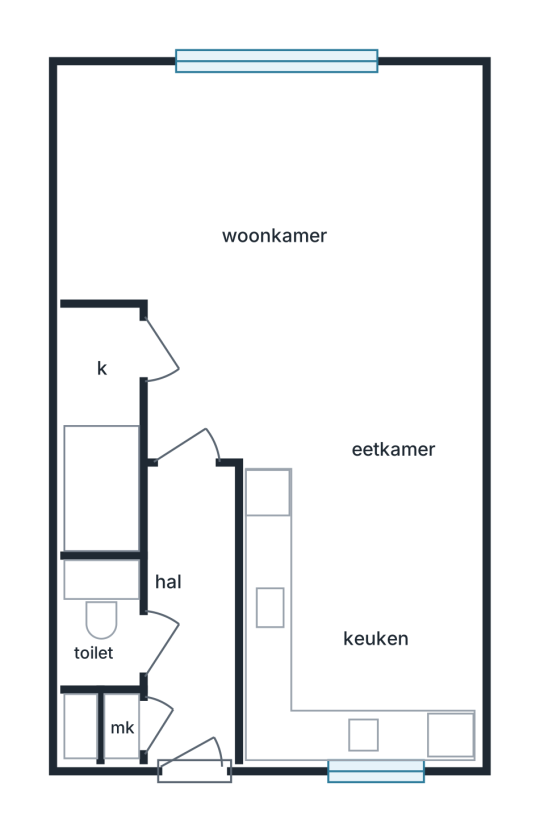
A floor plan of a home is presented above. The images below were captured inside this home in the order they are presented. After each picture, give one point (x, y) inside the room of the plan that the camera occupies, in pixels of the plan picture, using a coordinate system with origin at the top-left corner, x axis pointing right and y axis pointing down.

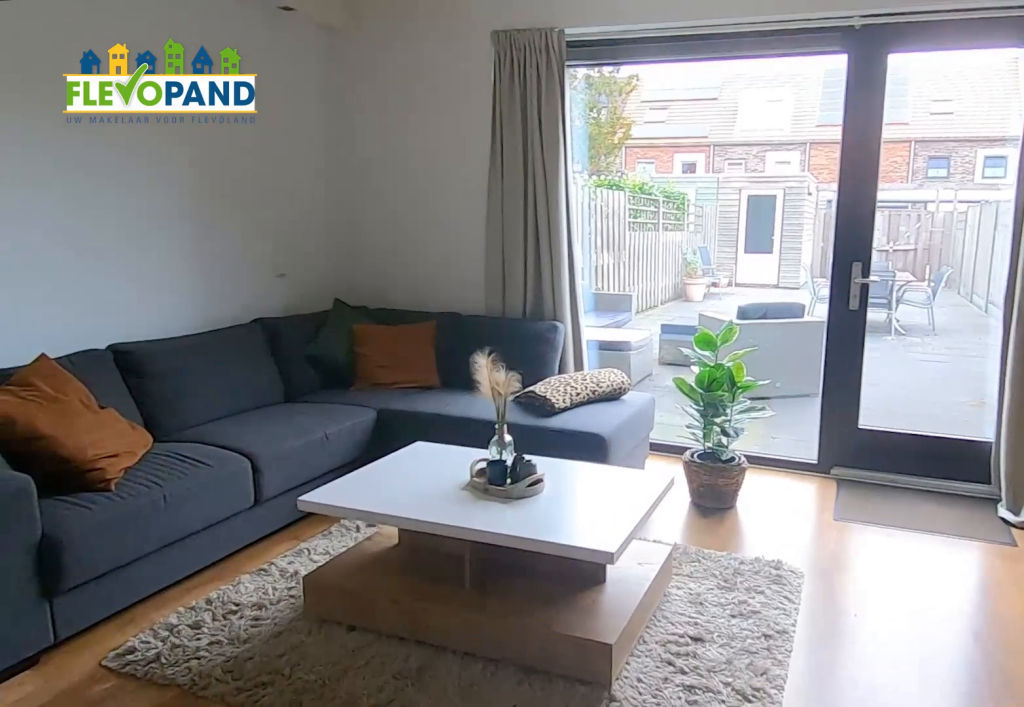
(248, 221)
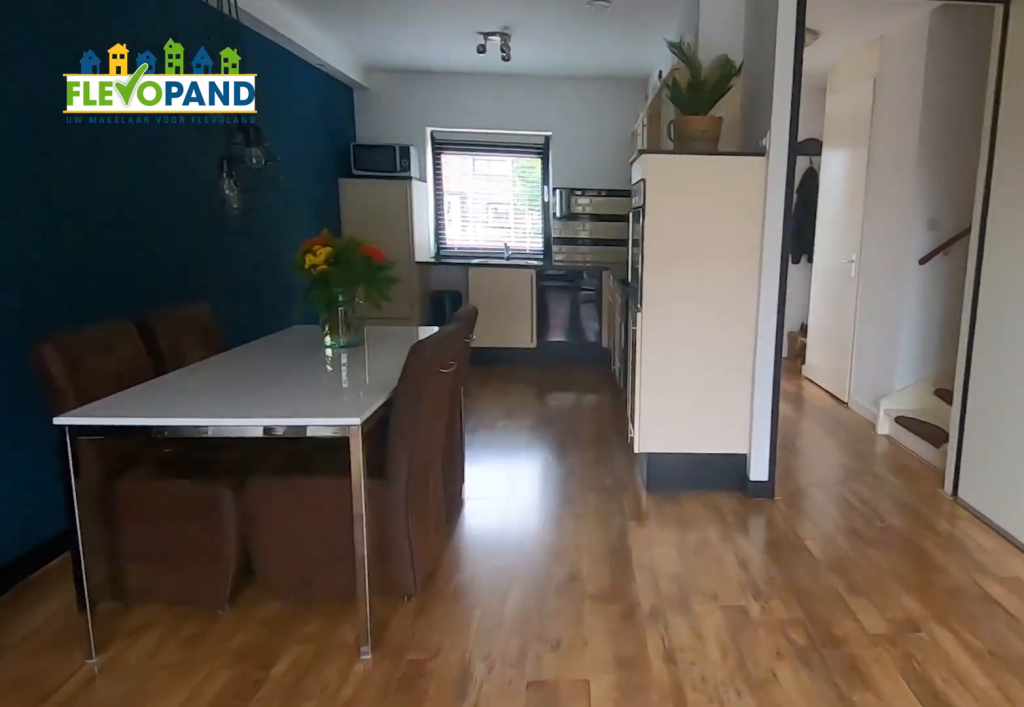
(248, 221)
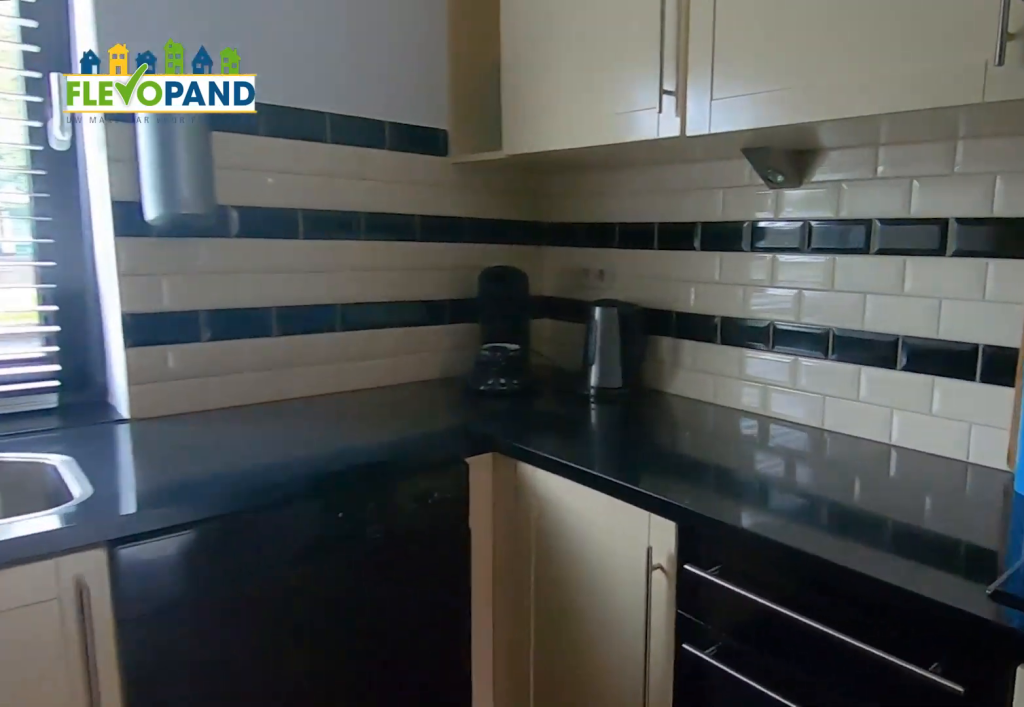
(360, 608)
